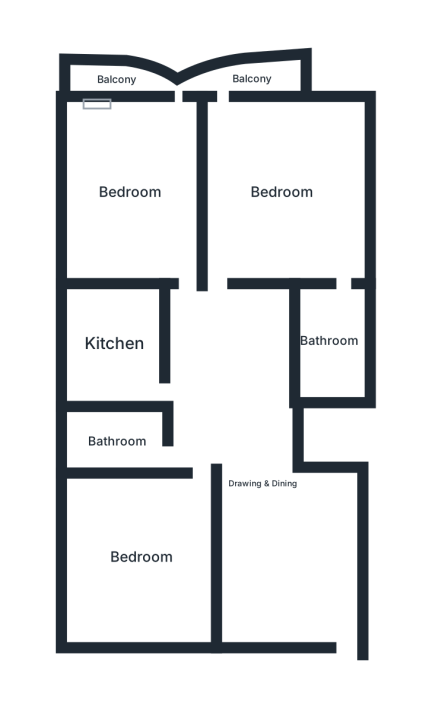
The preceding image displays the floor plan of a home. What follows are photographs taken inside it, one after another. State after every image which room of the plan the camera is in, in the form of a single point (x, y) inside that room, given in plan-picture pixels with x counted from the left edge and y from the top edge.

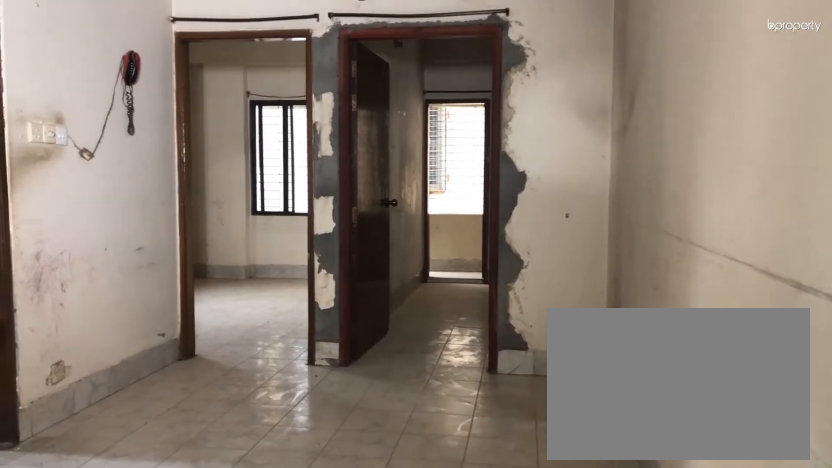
(265, 483)
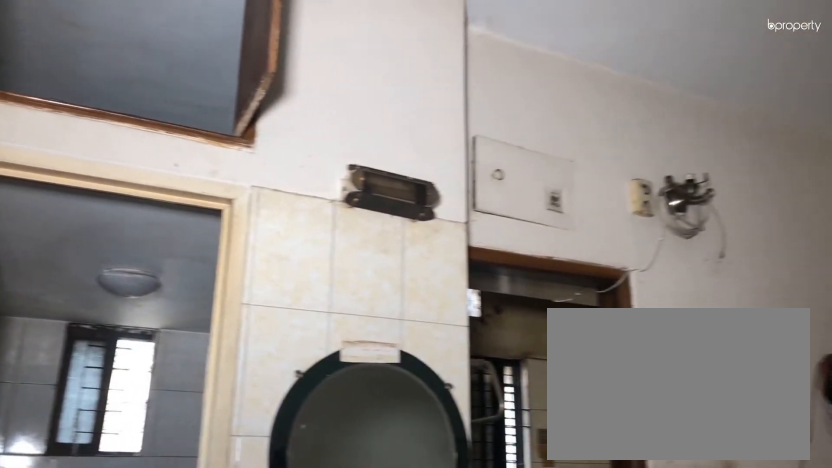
(265, 483)
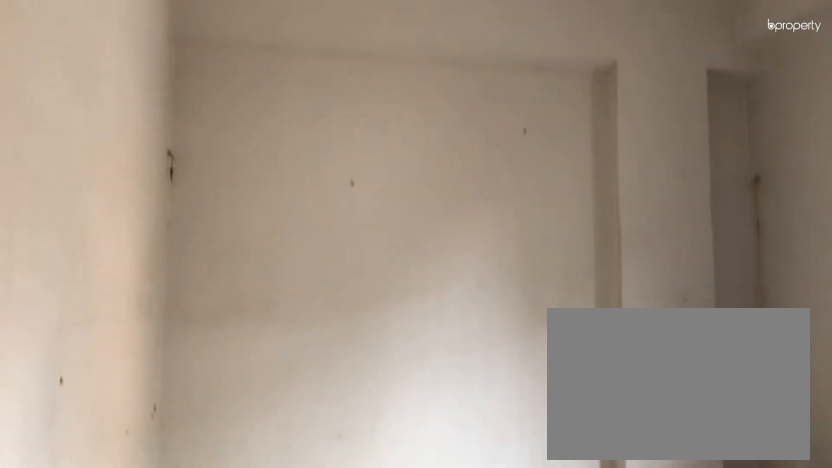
(141, 557)
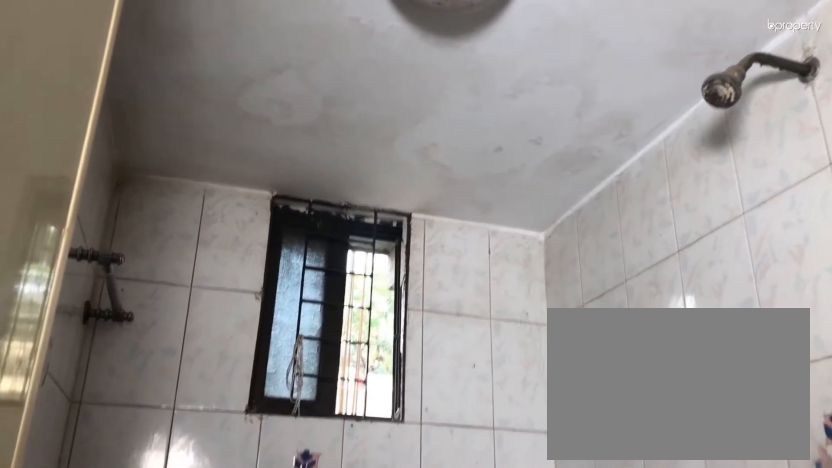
(117, 438)
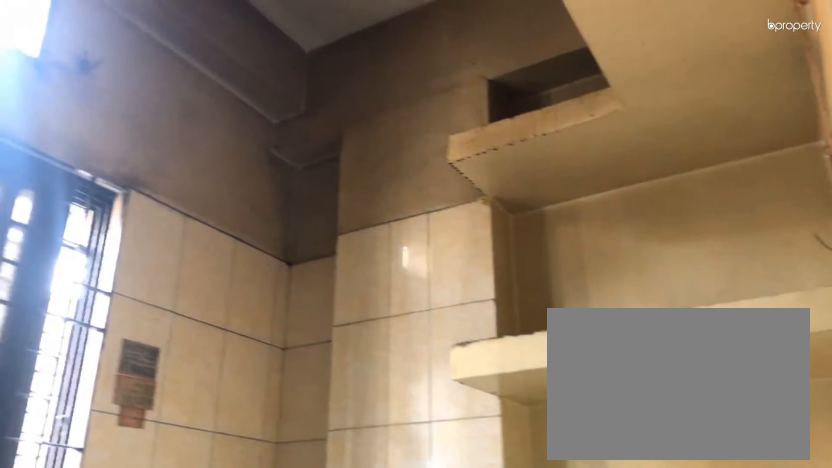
(114, 342)
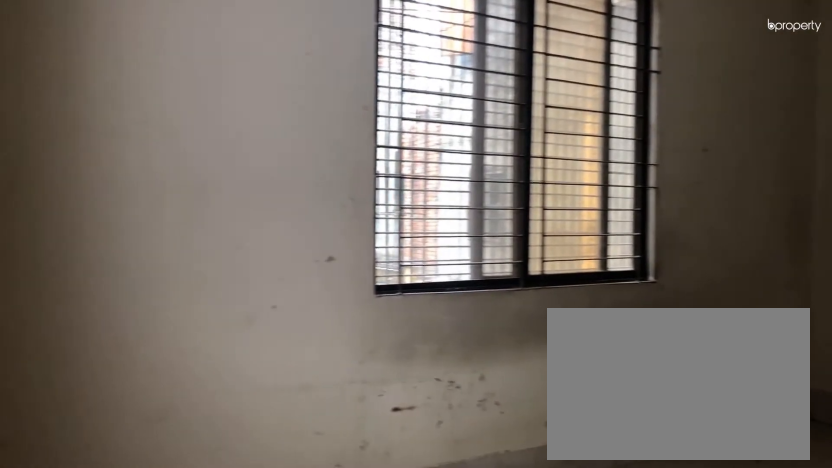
(130, 189)
